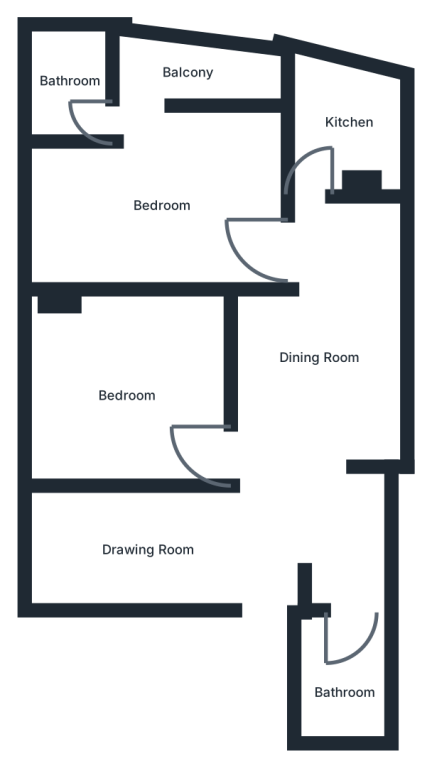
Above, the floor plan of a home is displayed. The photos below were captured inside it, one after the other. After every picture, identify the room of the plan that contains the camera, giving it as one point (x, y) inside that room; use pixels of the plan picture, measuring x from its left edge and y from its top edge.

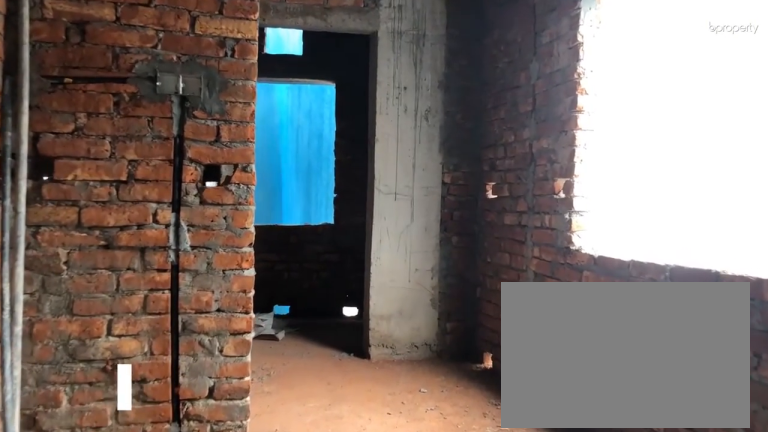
(320, 368)
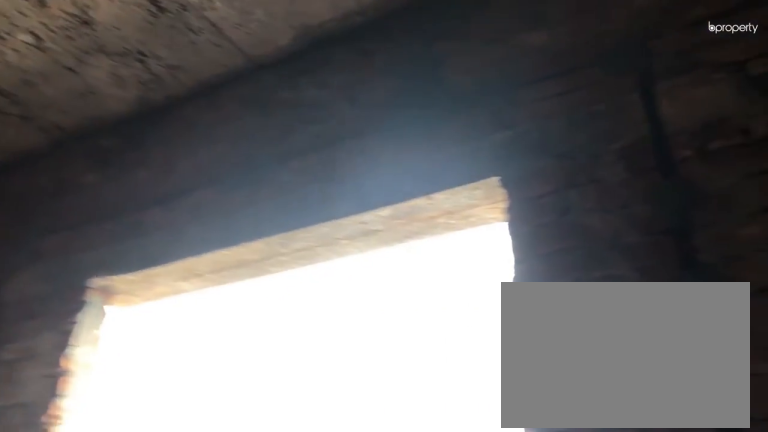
(320, 368)
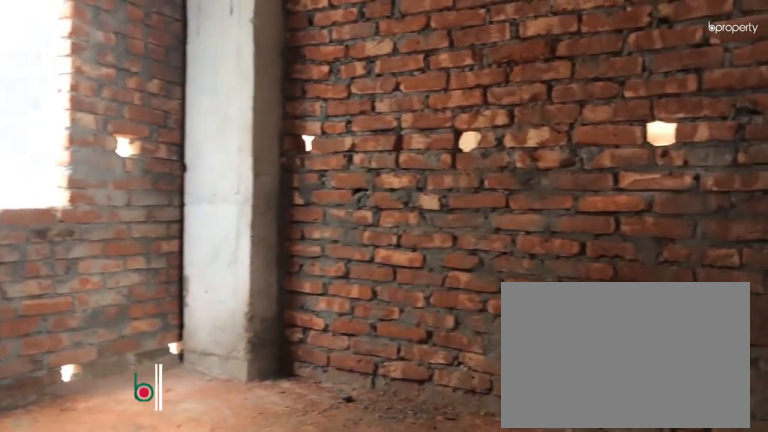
(132, 389)
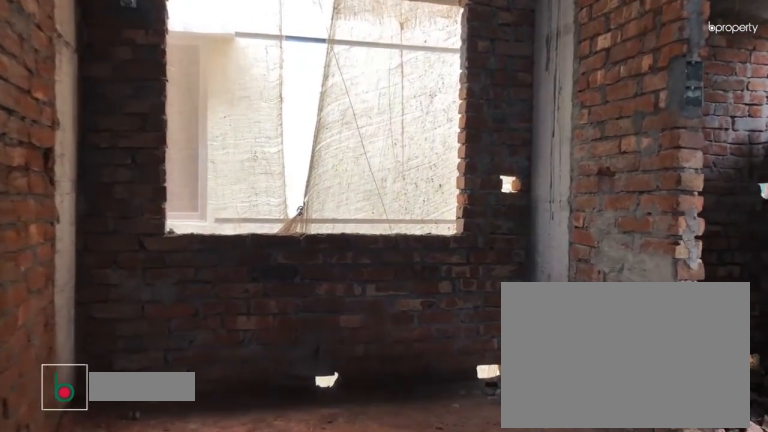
(162, 197)
